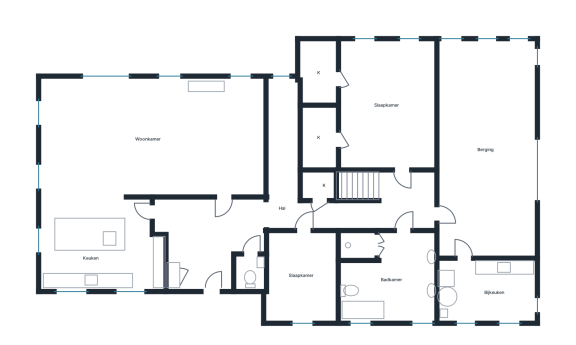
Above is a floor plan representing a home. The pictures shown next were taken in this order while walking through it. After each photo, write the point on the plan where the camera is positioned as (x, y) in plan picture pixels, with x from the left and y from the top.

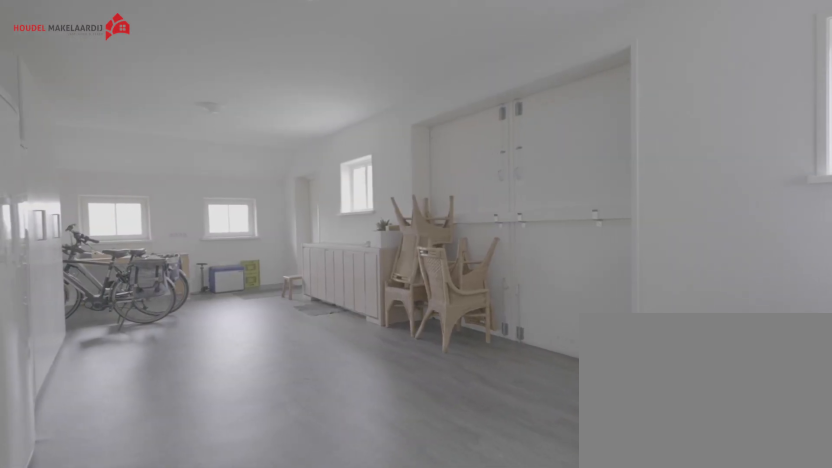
(443, 212)
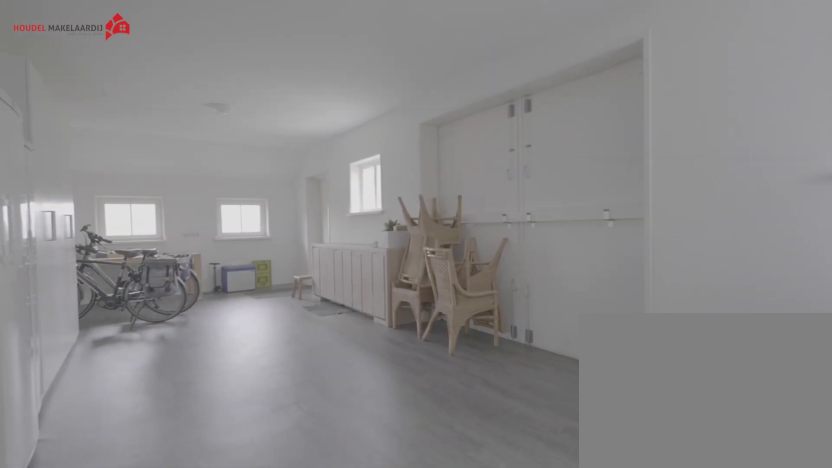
(444, 212)
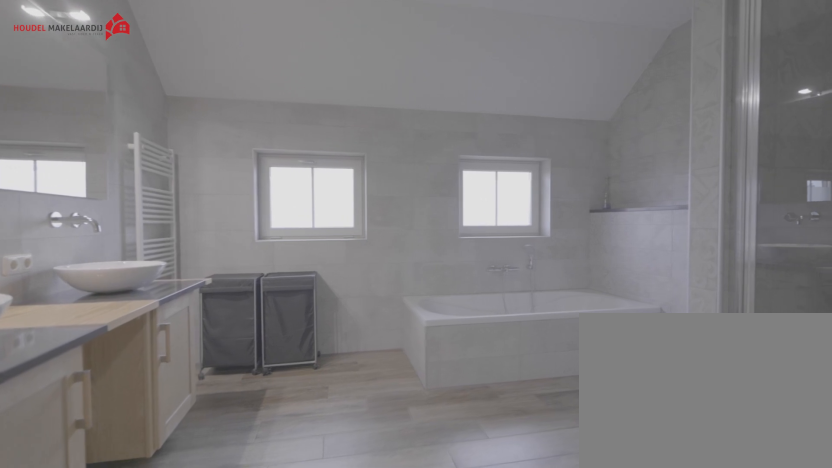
(408, 233)
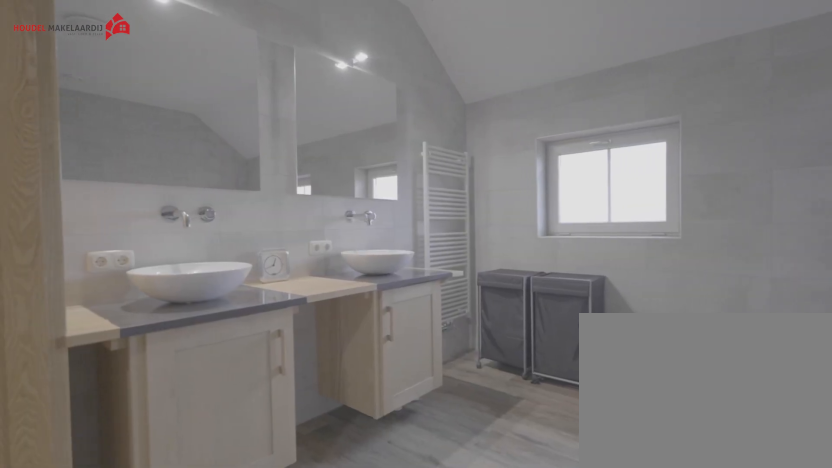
(401, 236)
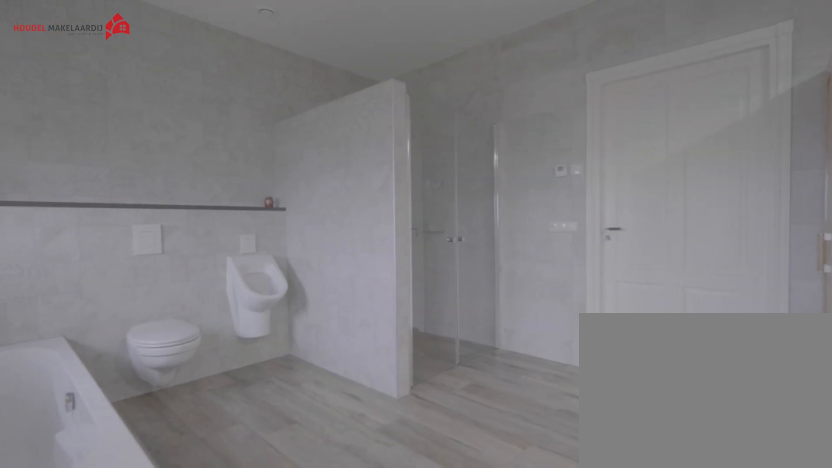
(412, 301)
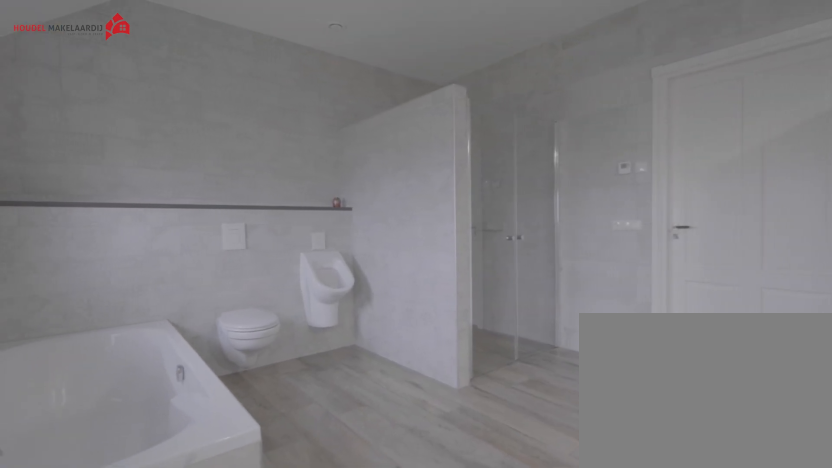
(413, 300)
